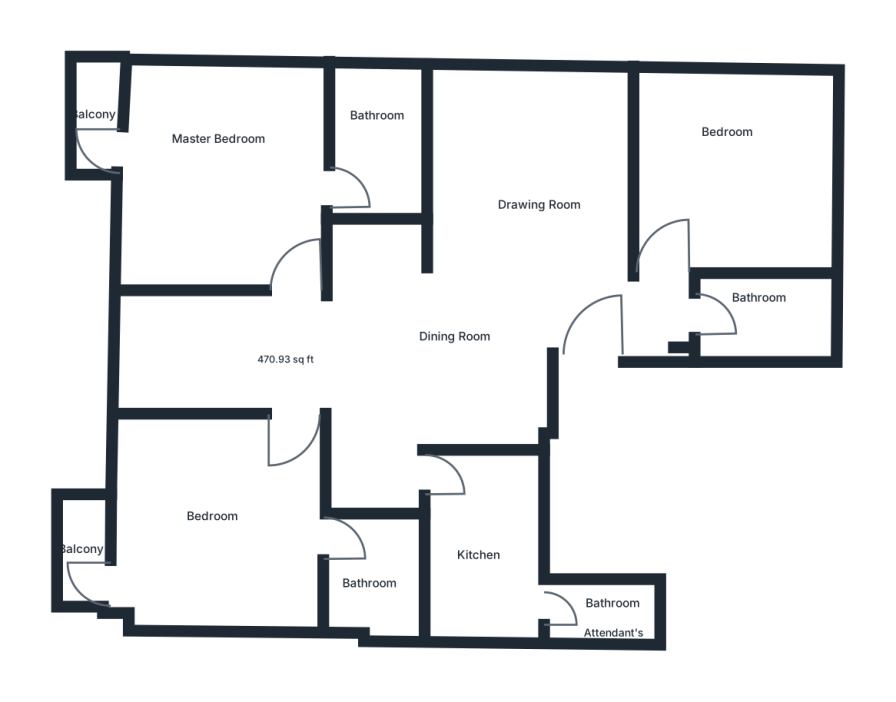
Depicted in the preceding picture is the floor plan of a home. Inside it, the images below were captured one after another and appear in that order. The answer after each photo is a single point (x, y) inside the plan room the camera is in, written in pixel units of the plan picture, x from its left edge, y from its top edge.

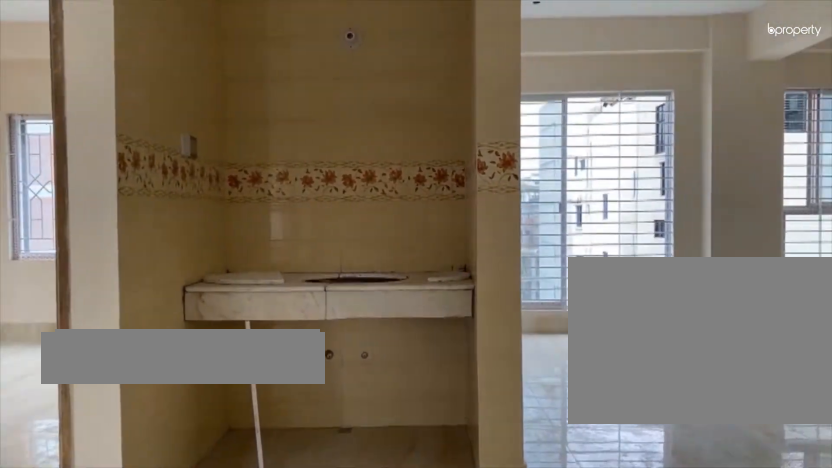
(505, 283)
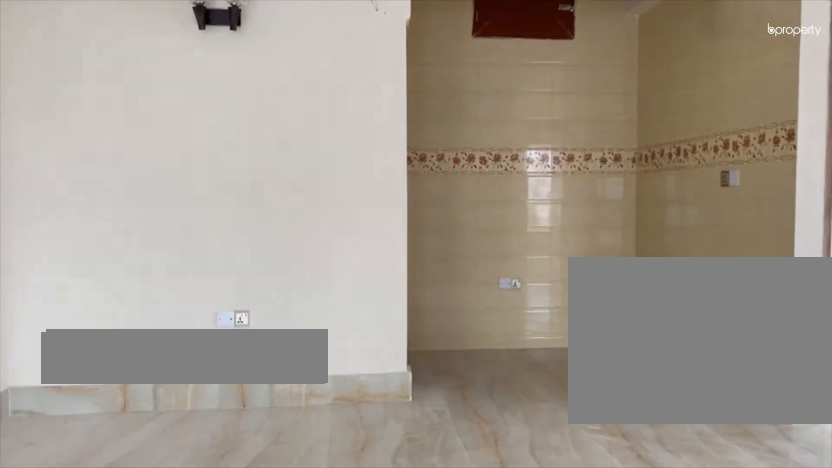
(505, 283)
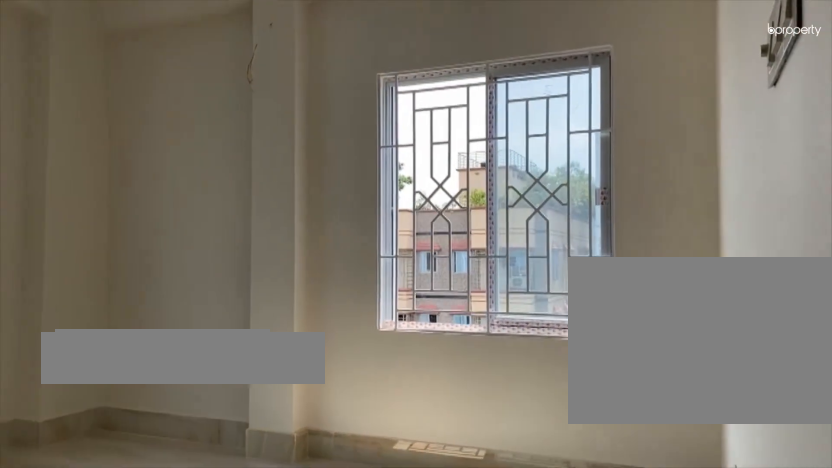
(747, 178)
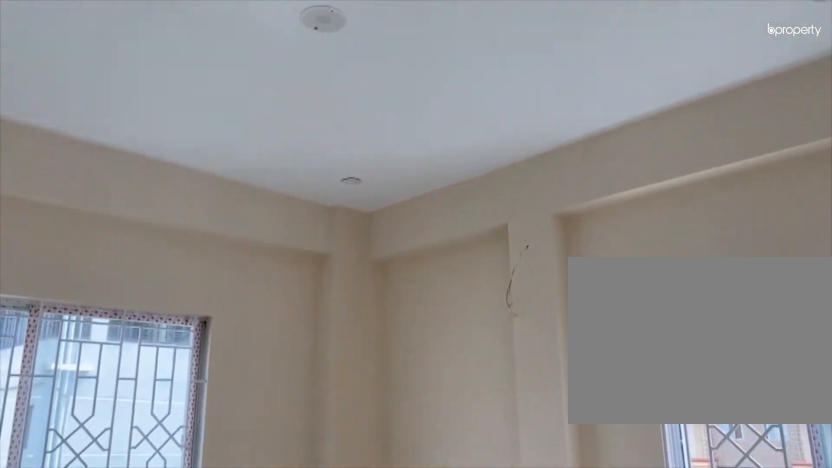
(747, 178)
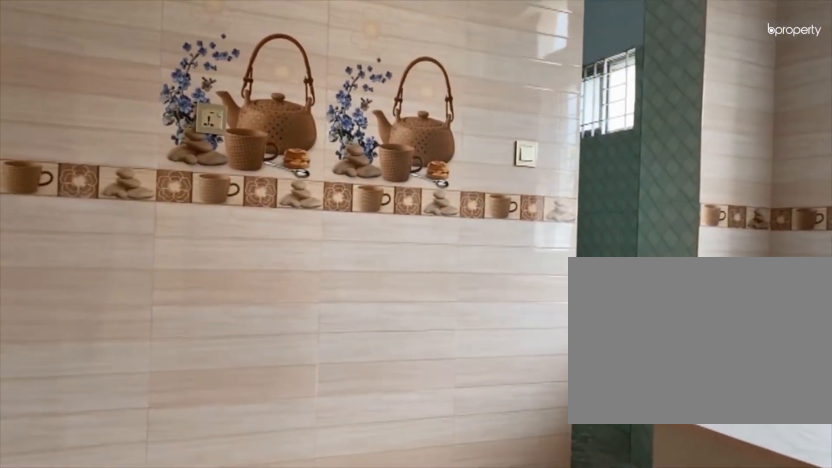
(482, 557)
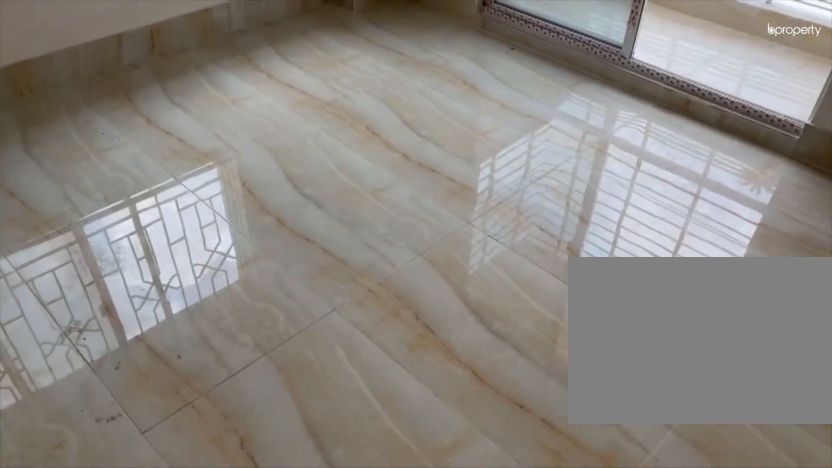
(226, 512)
